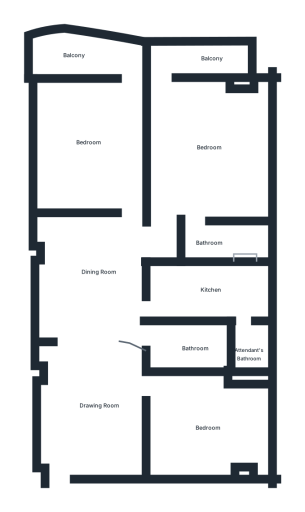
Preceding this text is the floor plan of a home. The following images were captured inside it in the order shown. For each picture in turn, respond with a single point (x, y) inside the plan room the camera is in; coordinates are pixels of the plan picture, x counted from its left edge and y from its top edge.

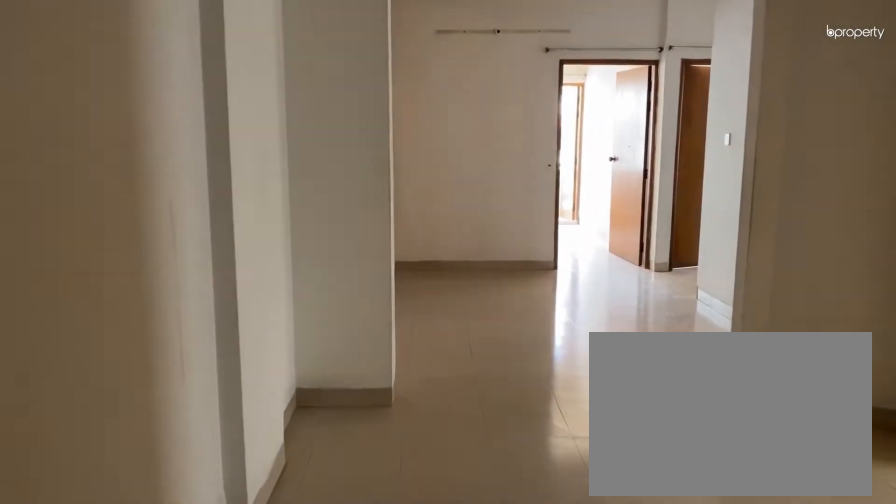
(104, 411)
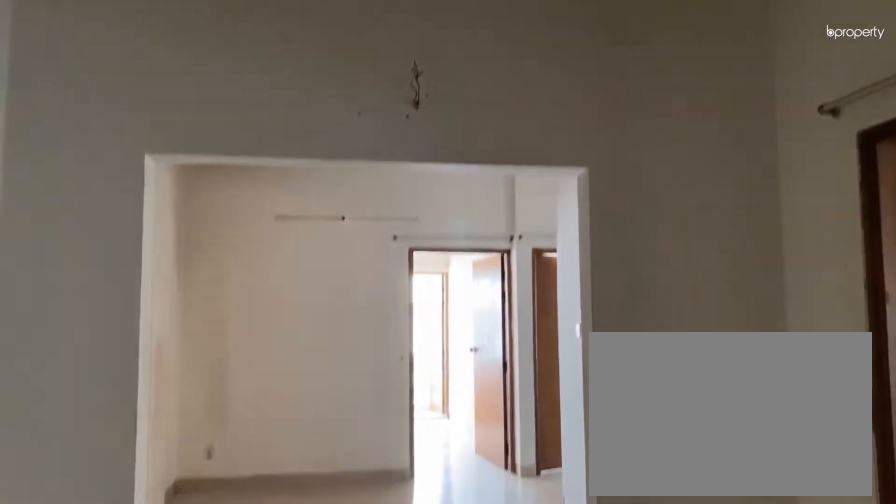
(104, 411)
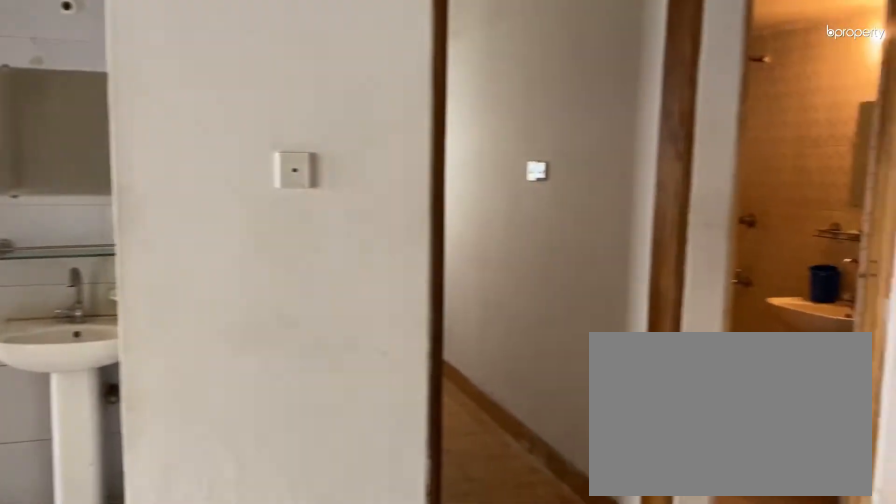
(93, 271)
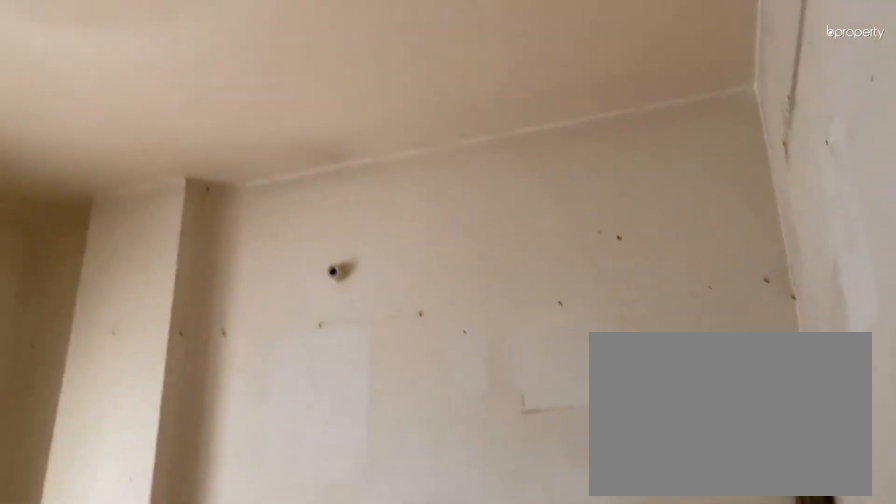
(209, 425)
